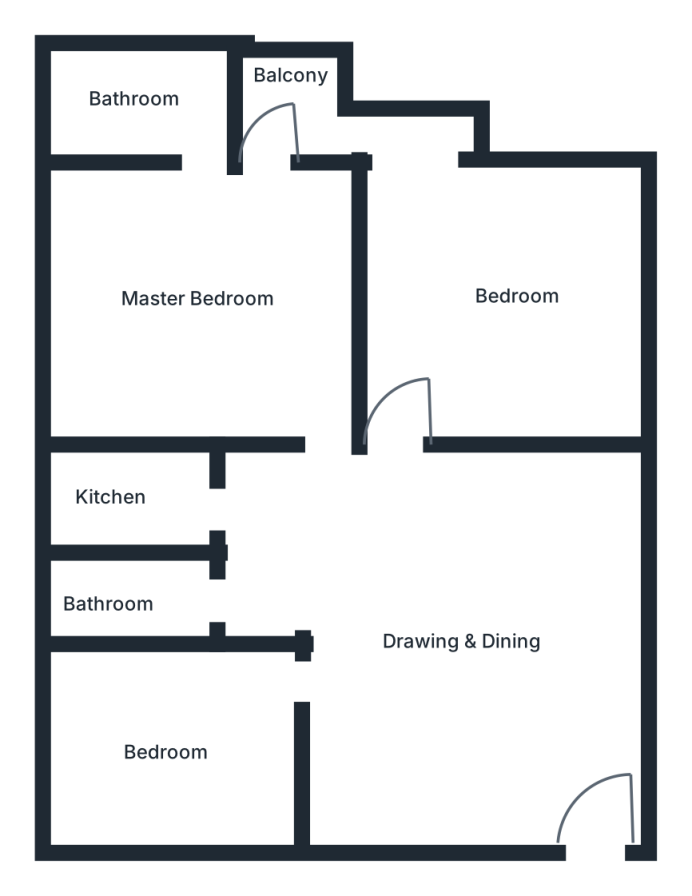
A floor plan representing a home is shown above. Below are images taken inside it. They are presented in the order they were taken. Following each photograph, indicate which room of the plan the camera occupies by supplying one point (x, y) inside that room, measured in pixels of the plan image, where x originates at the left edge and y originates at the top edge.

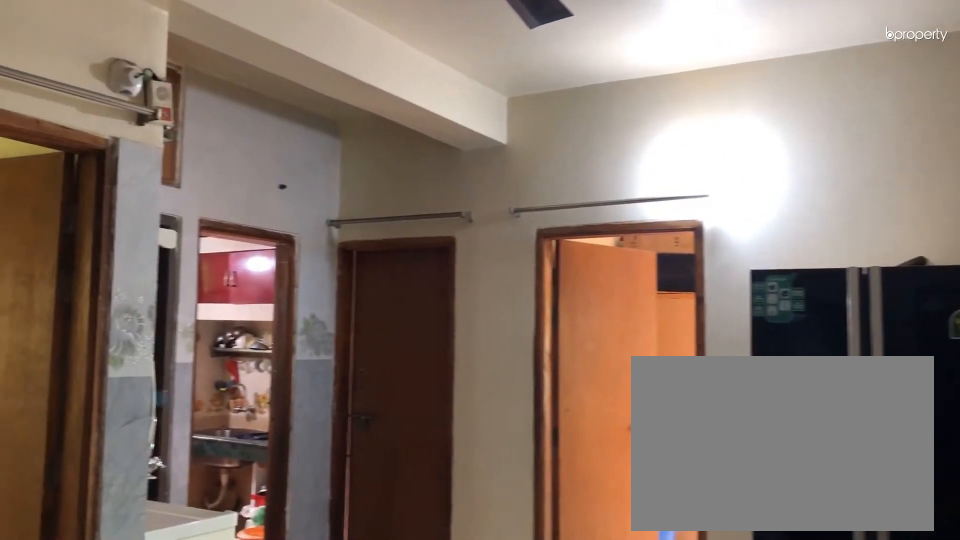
(439, 628)
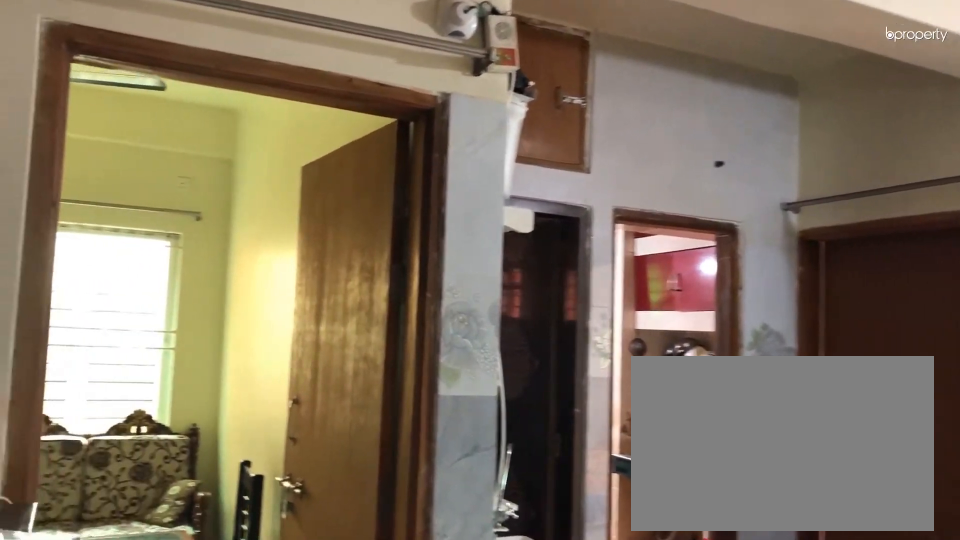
(439, 626)
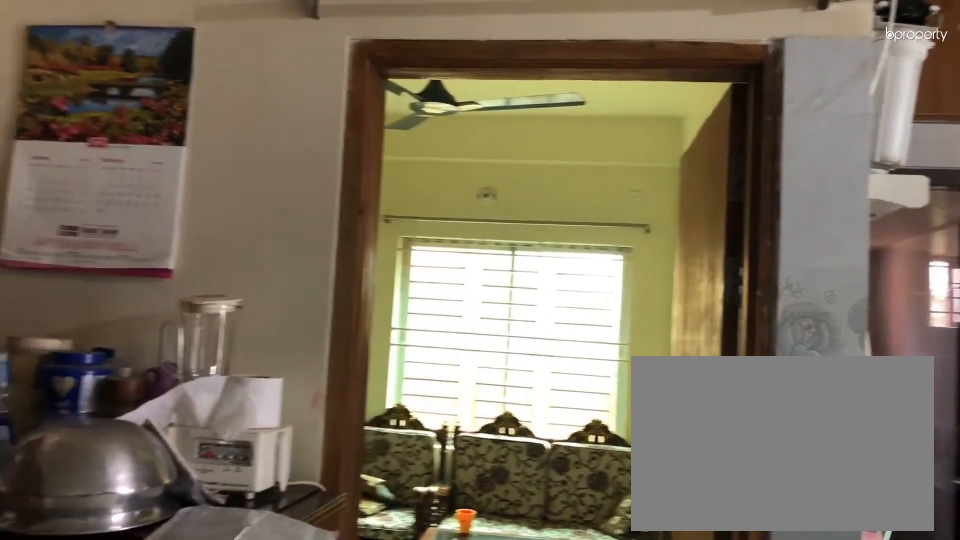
(439, 626)
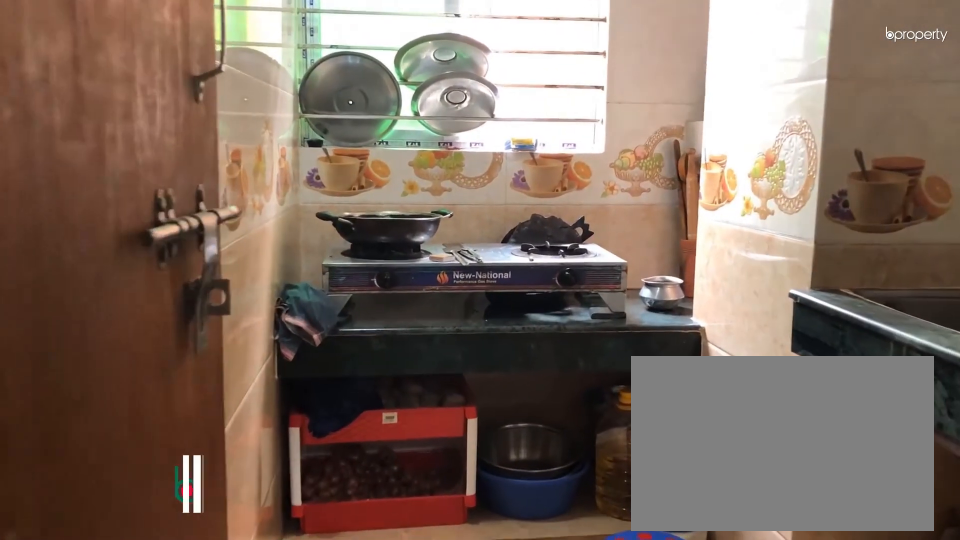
(108, 507)
